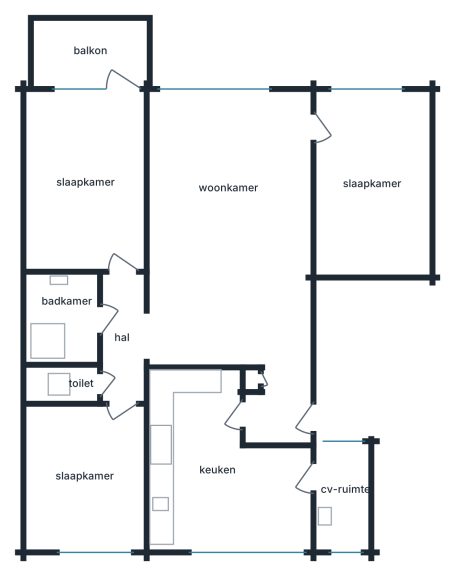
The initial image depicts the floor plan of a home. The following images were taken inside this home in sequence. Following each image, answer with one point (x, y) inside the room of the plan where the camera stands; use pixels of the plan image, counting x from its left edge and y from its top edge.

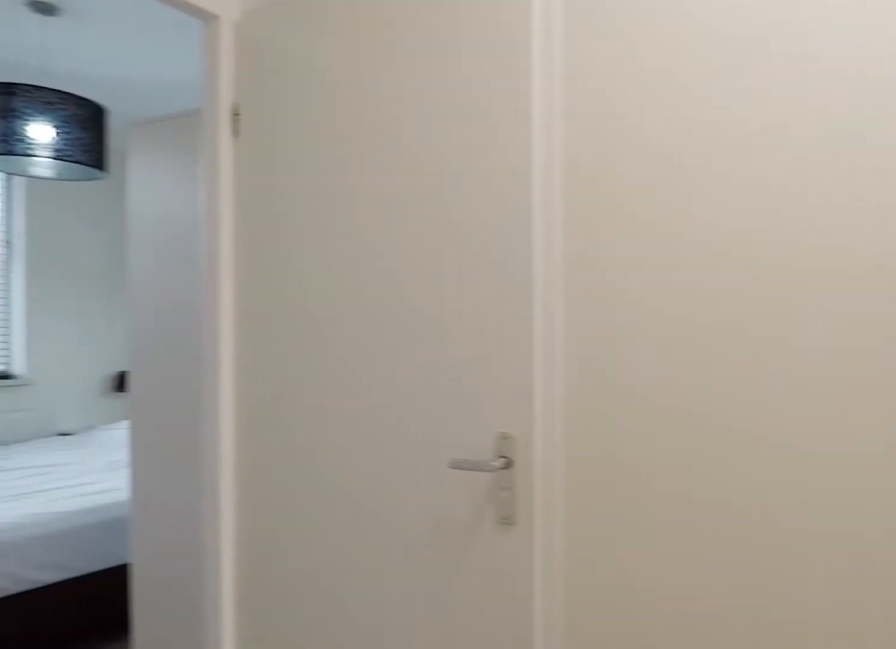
(121, 337)
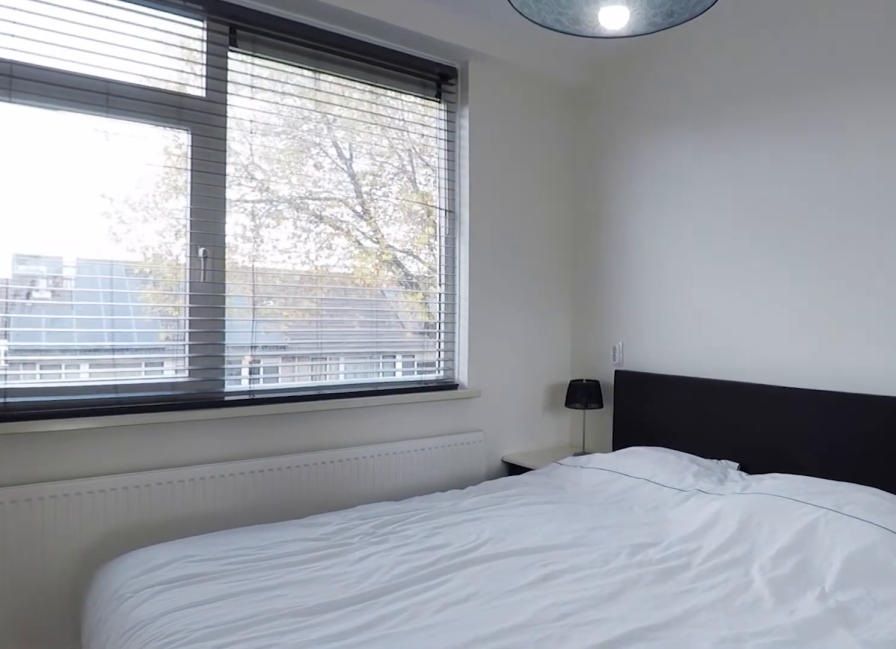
(85, 476)
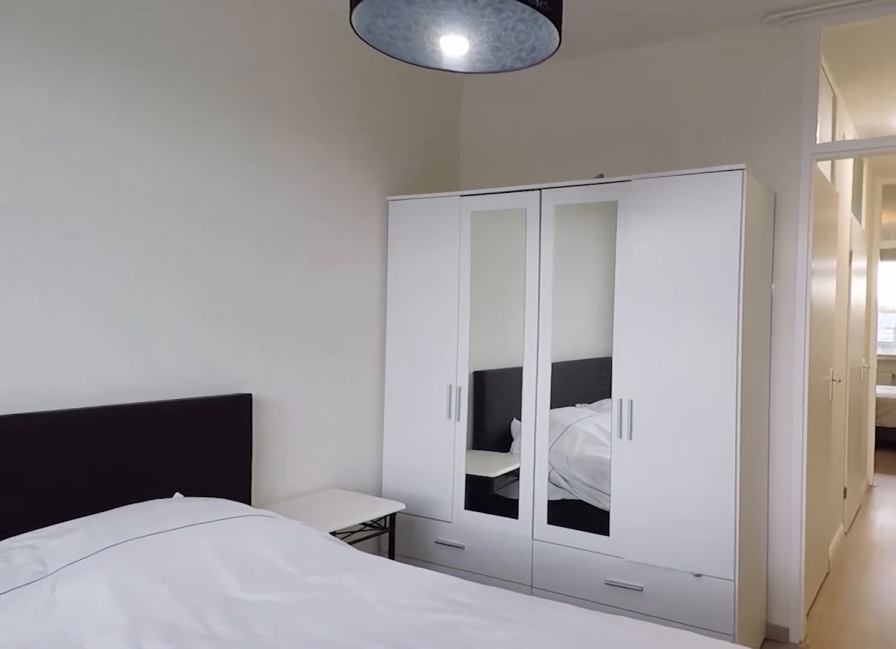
(85, 476)
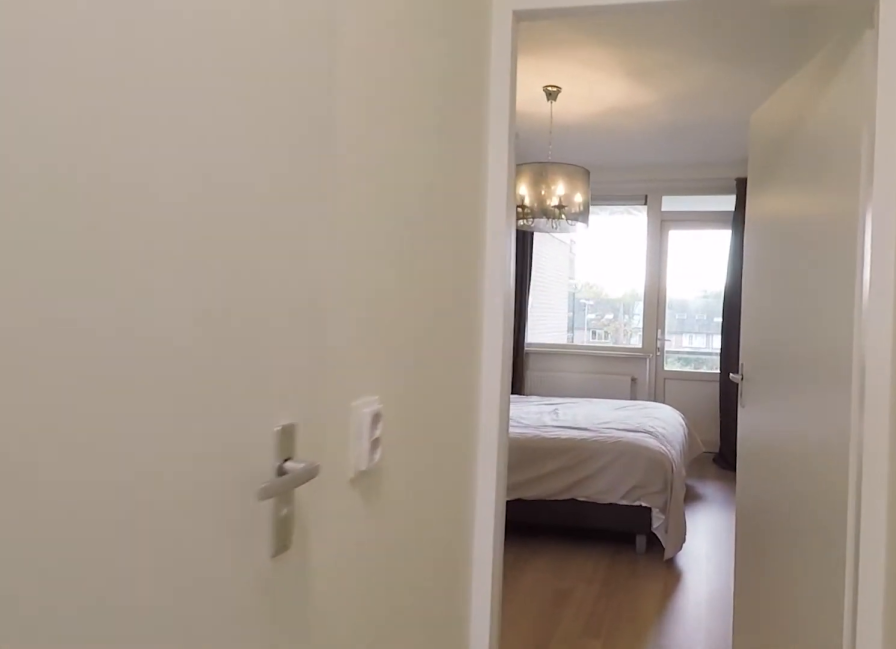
(121, 337)
